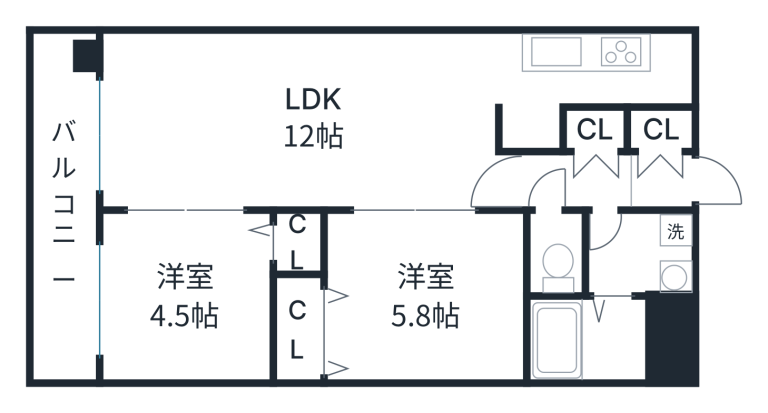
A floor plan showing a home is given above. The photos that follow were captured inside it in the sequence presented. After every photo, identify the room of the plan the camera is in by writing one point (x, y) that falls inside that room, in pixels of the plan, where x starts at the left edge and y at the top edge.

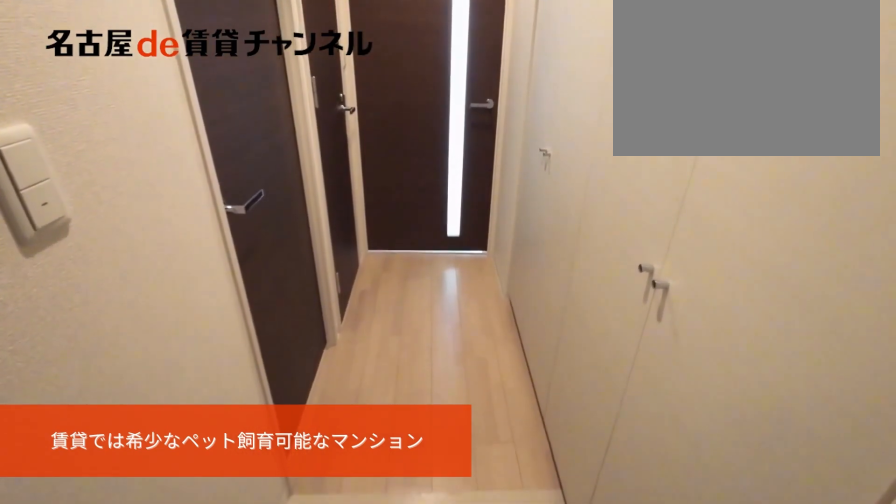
(628, 158)
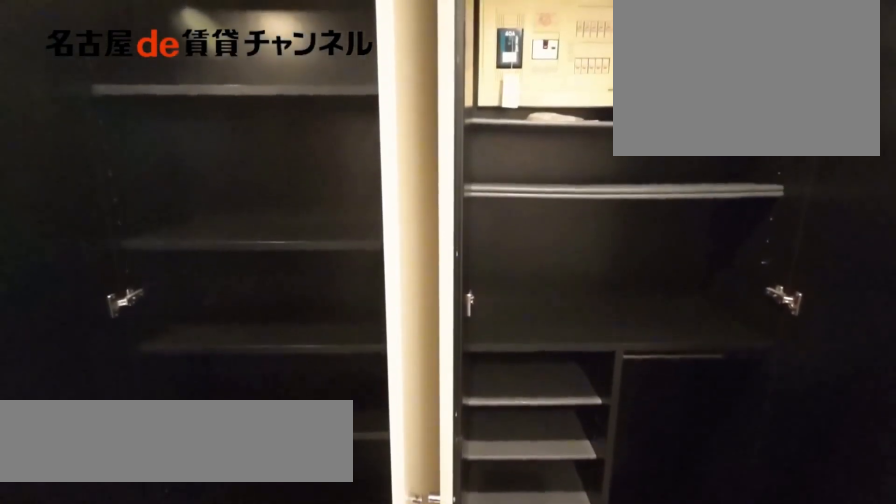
(627, 158)
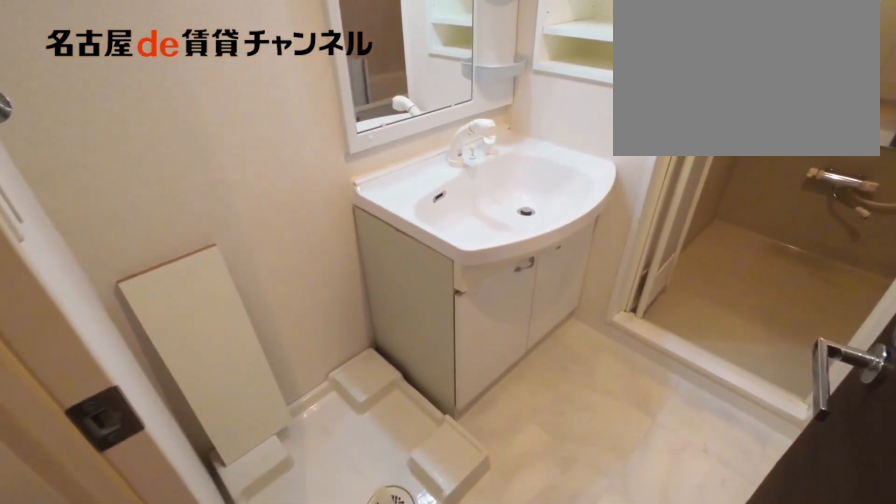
(641, 254)
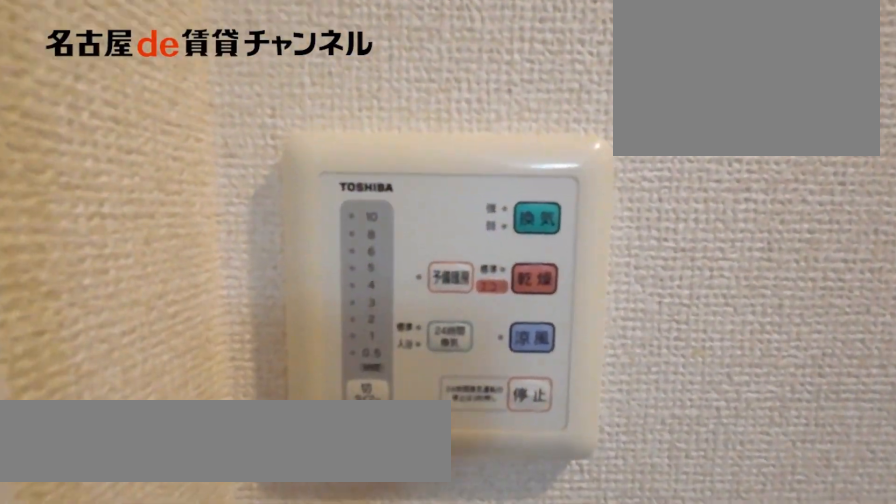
(585, 337)
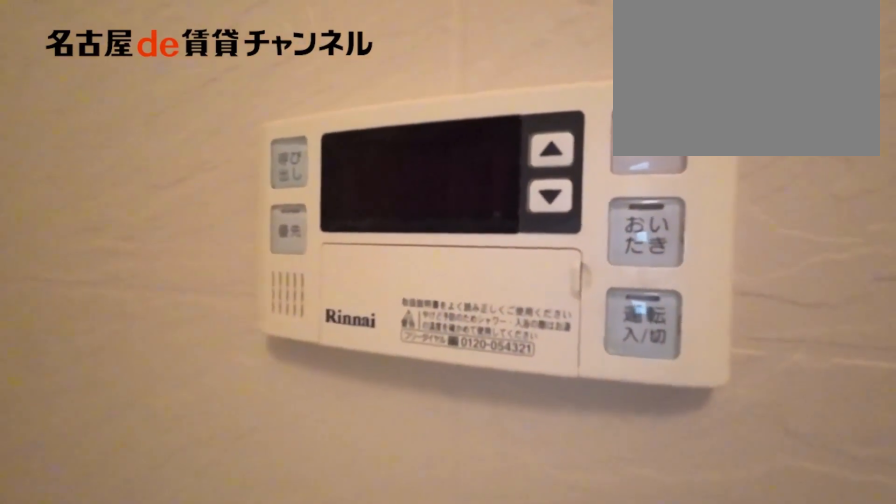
(585, 337)
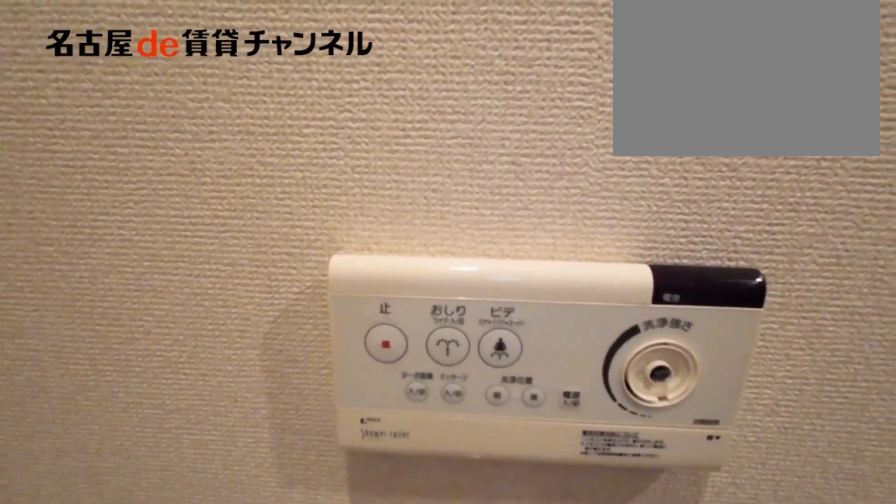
(555, 253)
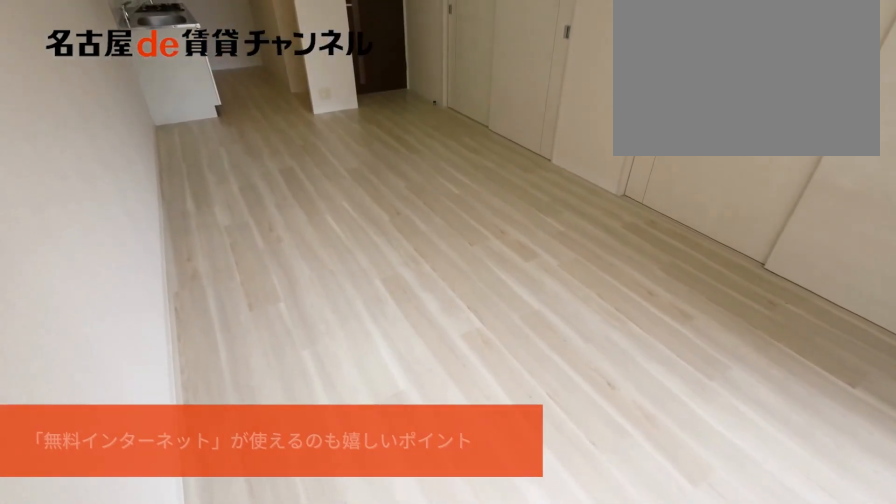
(309, 120)
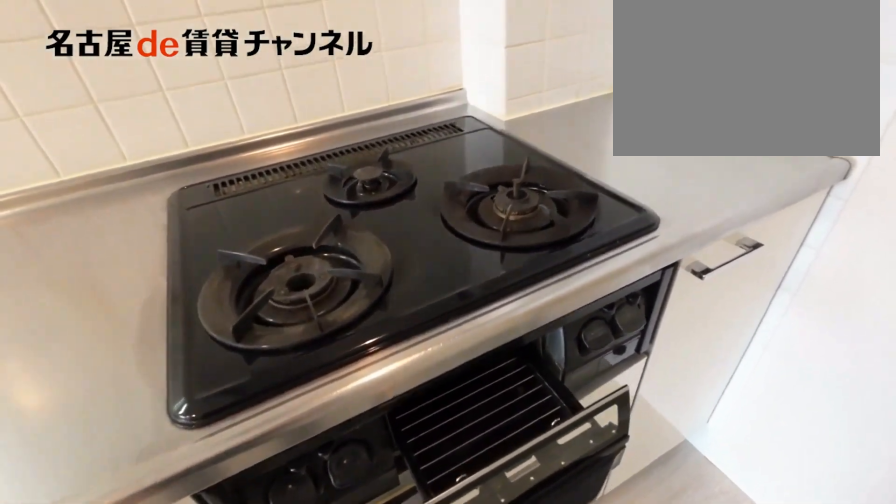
(596, 69)
